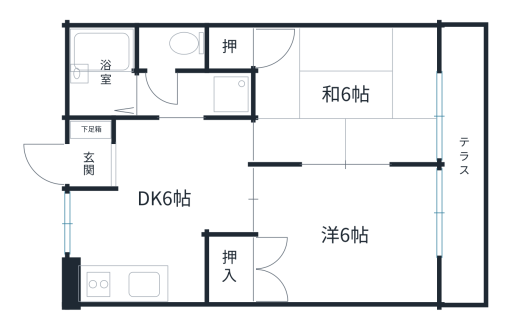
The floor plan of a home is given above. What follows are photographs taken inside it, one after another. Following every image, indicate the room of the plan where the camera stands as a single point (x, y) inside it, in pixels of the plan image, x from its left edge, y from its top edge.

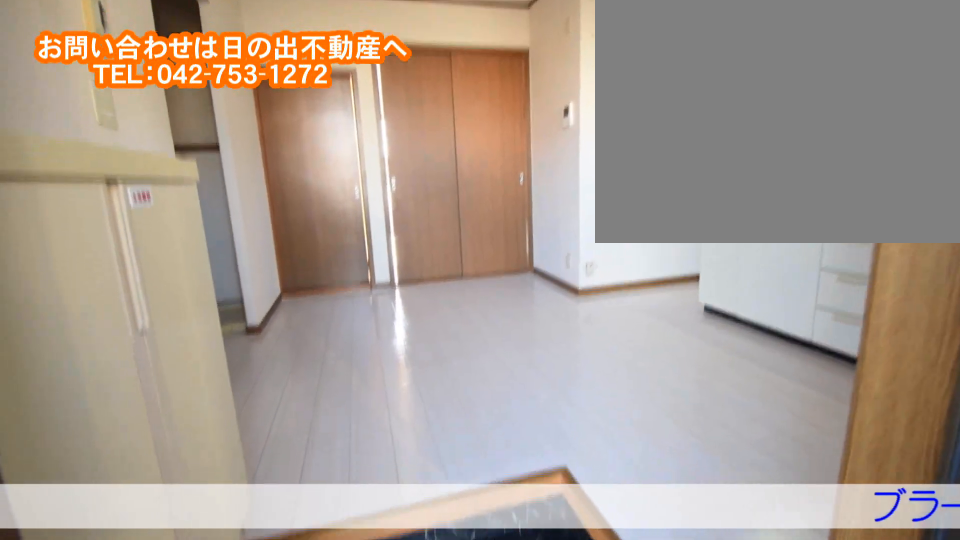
(112, 163)
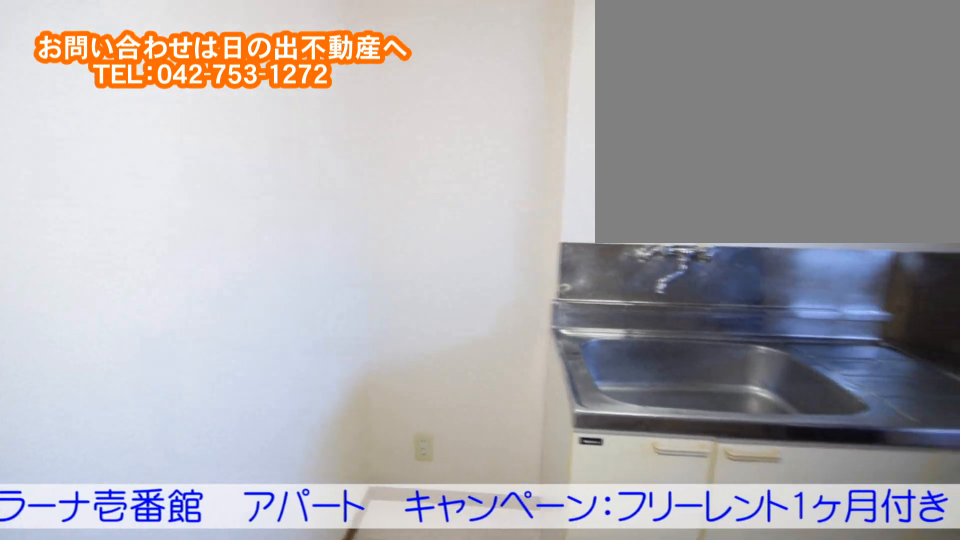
(168, 220)
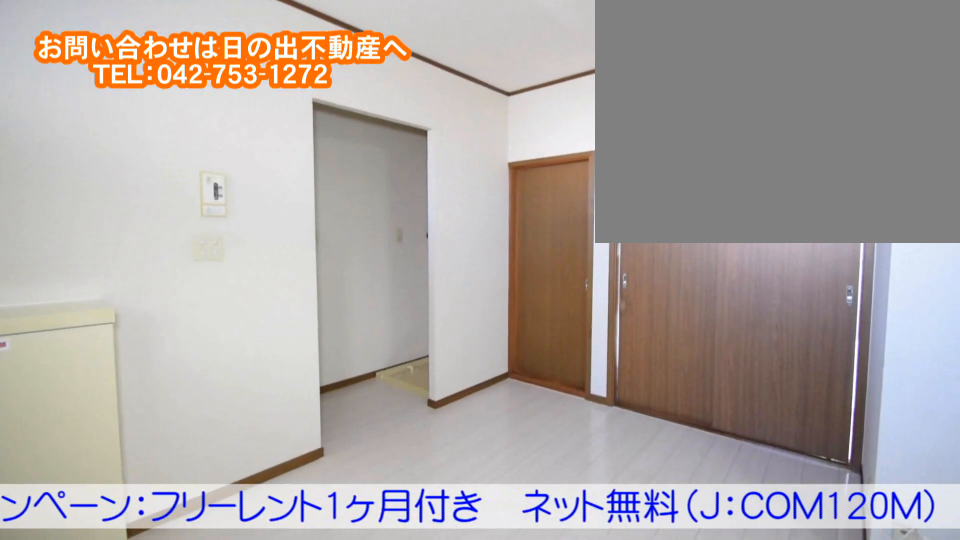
(167, 219)
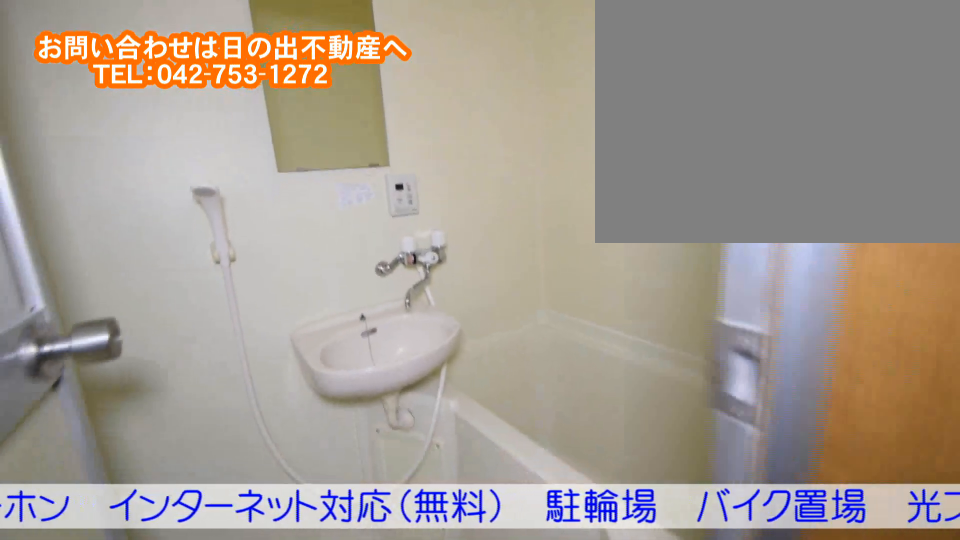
(104, 84)
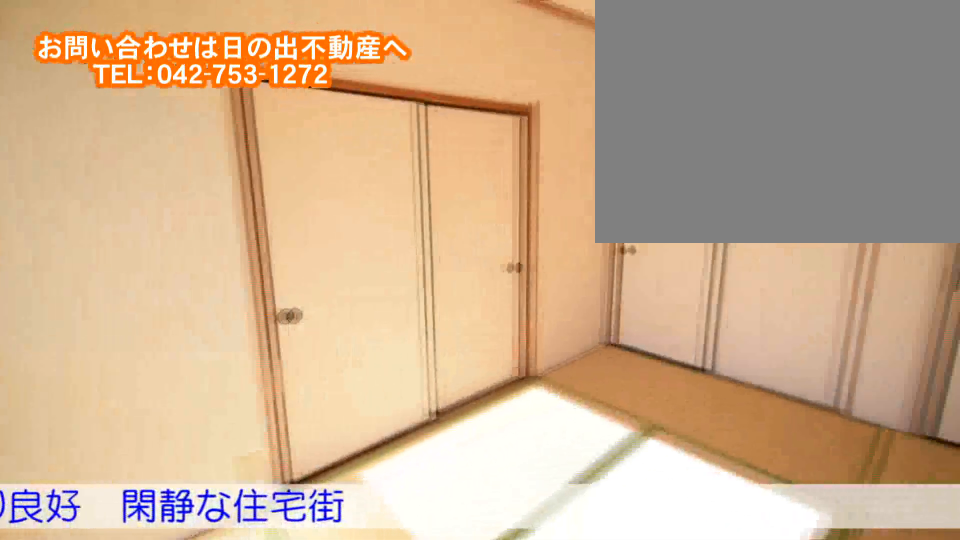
(390, 93)
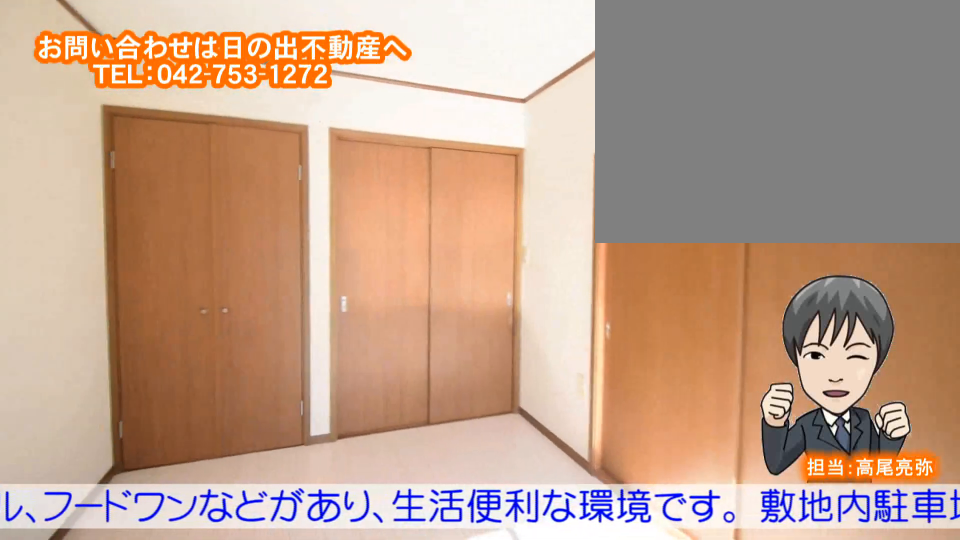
(394, 229)
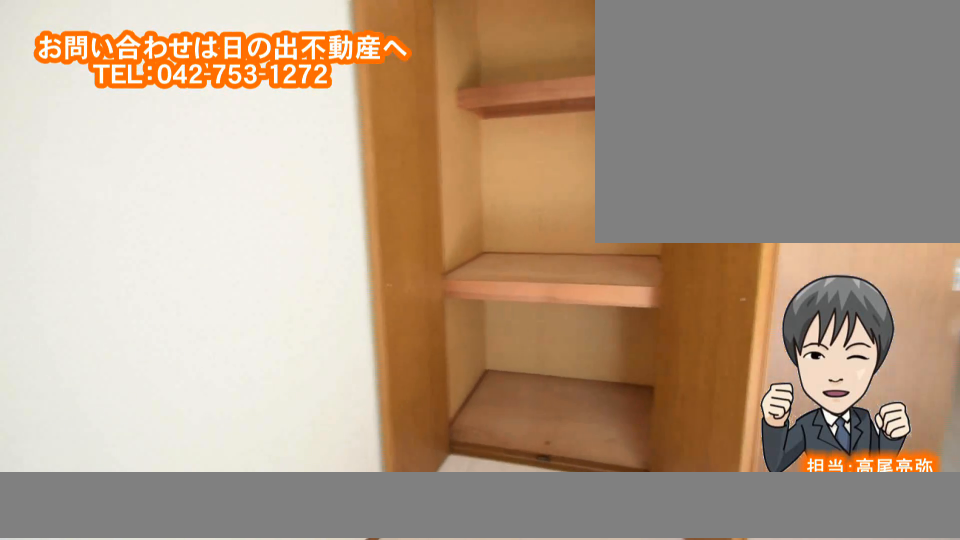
(394, 229)
